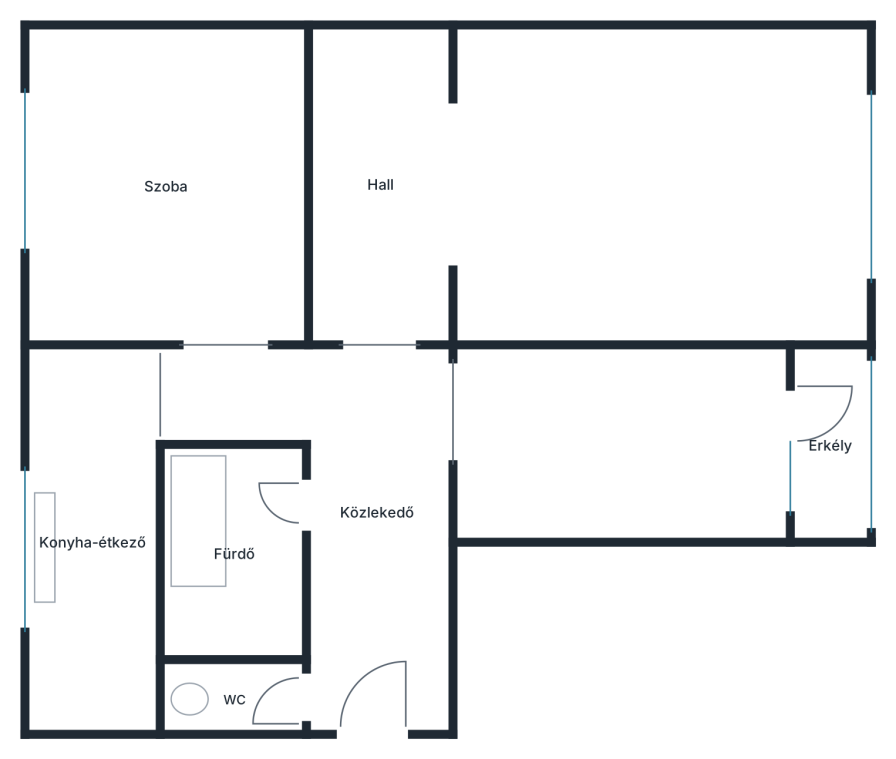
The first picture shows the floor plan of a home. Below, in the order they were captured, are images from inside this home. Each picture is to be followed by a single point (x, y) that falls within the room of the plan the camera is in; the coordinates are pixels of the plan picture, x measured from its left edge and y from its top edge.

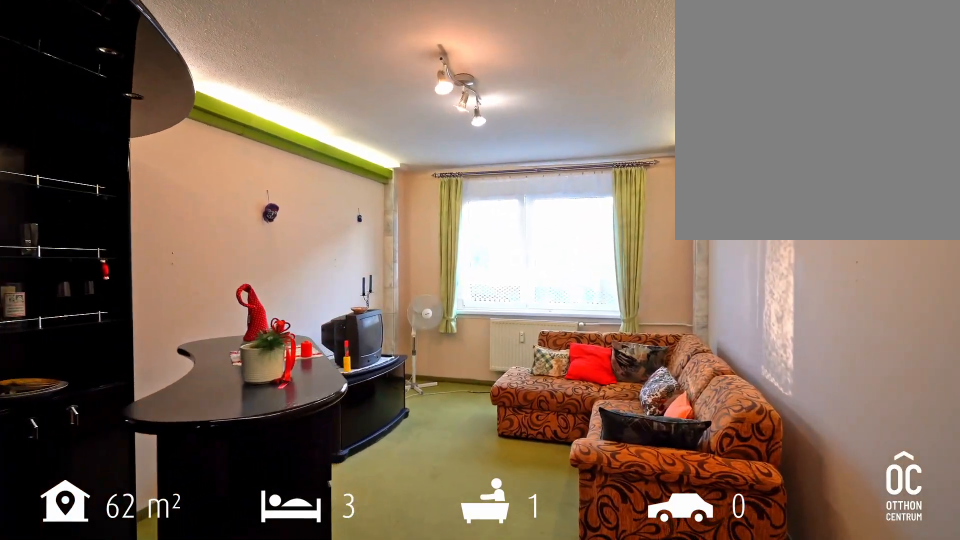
(653, 197)
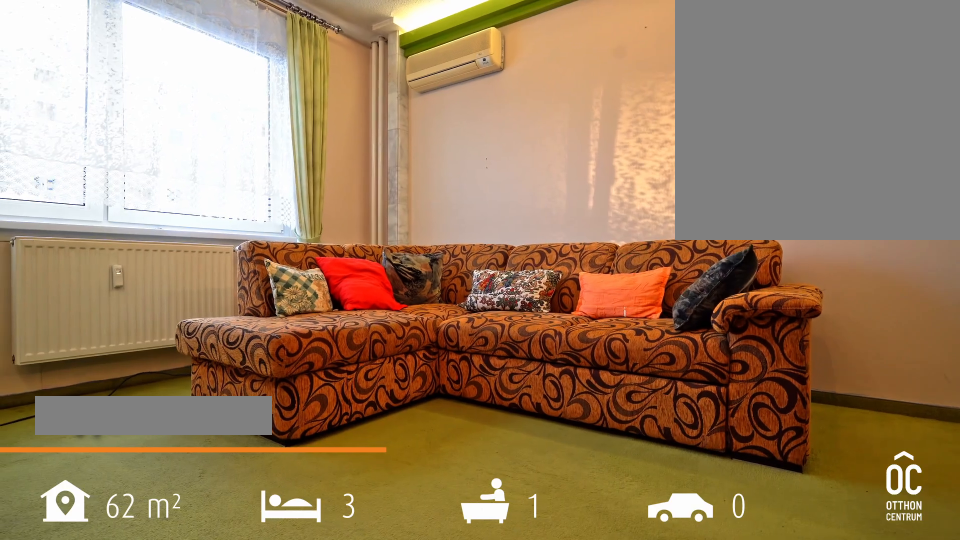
(653, 198)
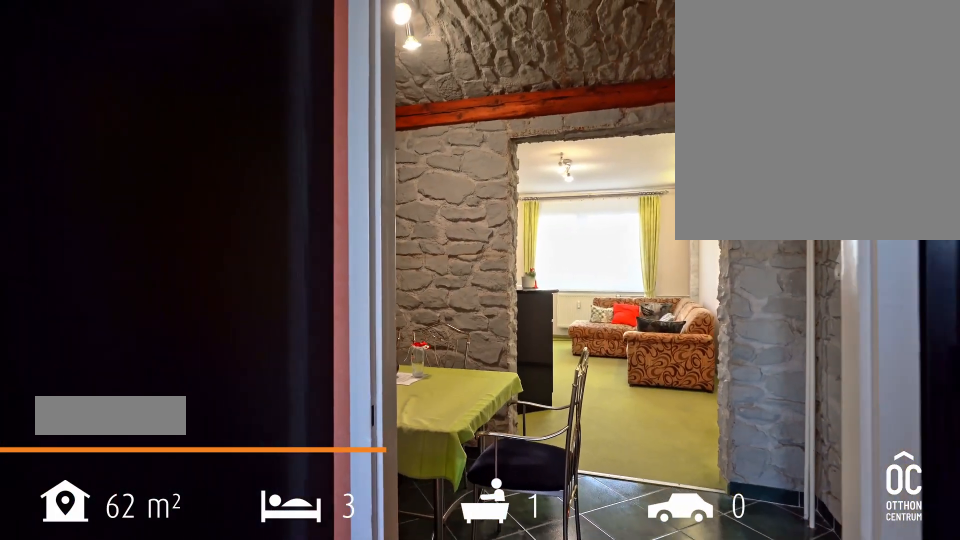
(383, 185)
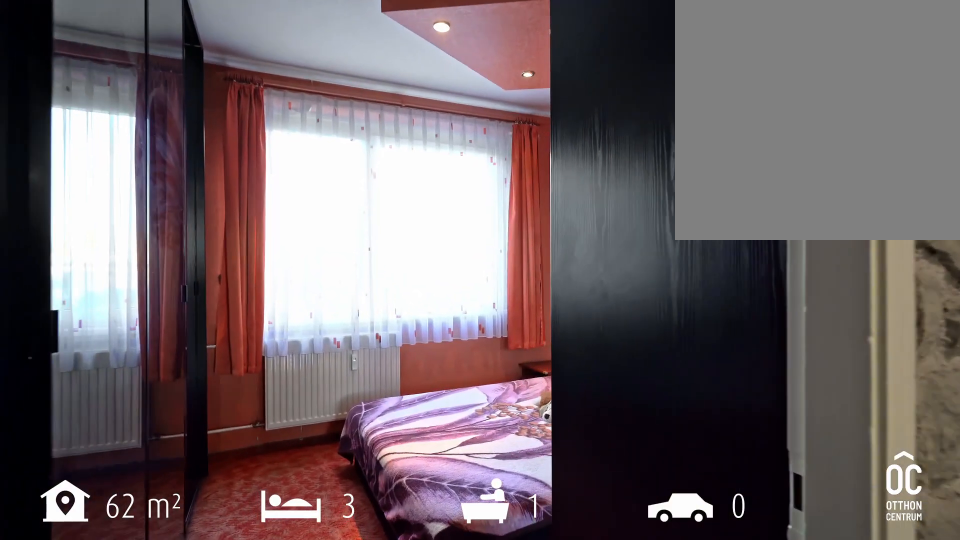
(183, 201)
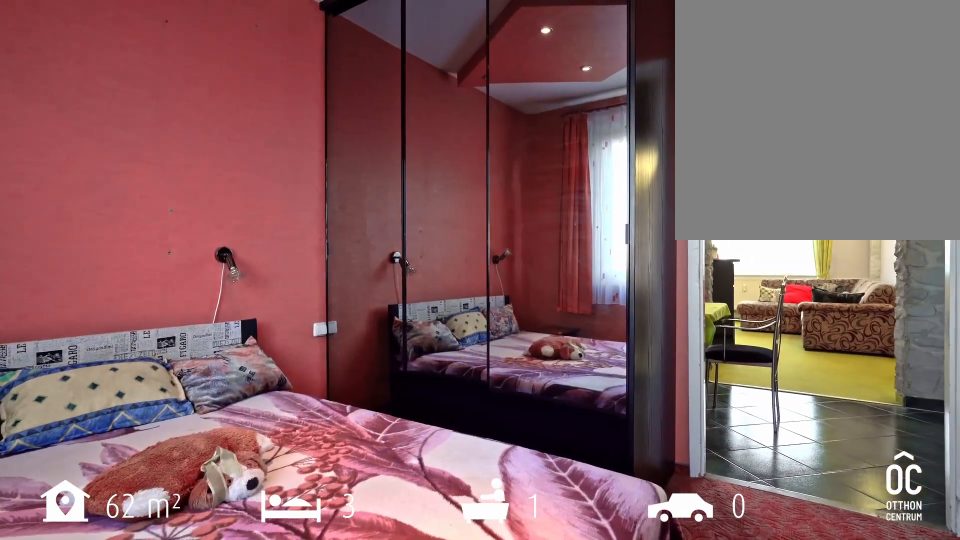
(183, 201)
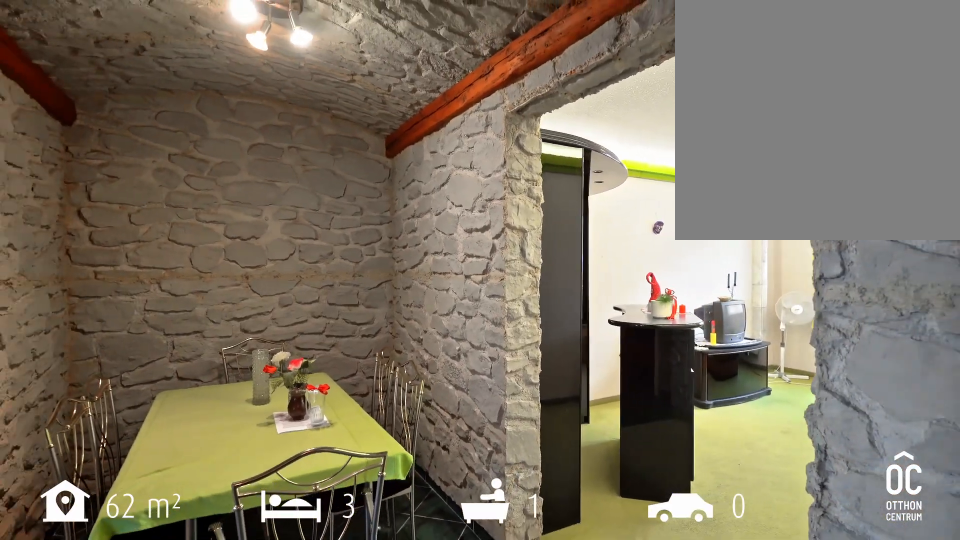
(383, 185)
